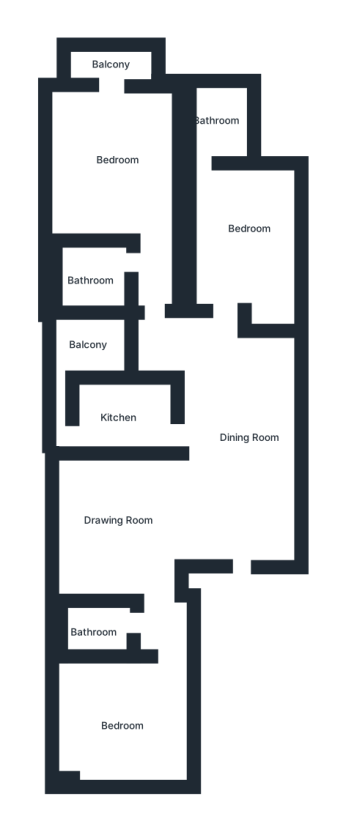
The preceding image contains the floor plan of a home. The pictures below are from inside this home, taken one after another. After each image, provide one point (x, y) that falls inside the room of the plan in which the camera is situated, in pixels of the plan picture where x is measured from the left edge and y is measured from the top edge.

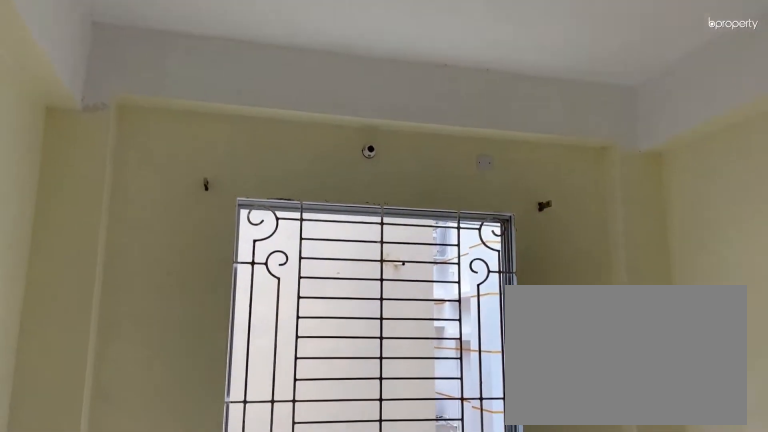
(121, 722)
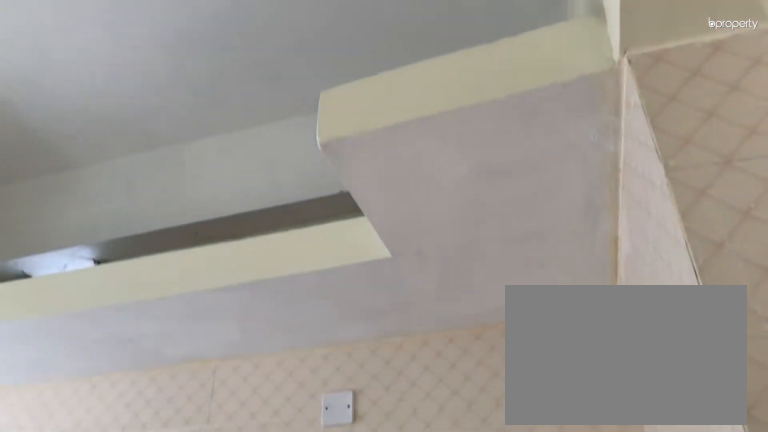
(123, 413)
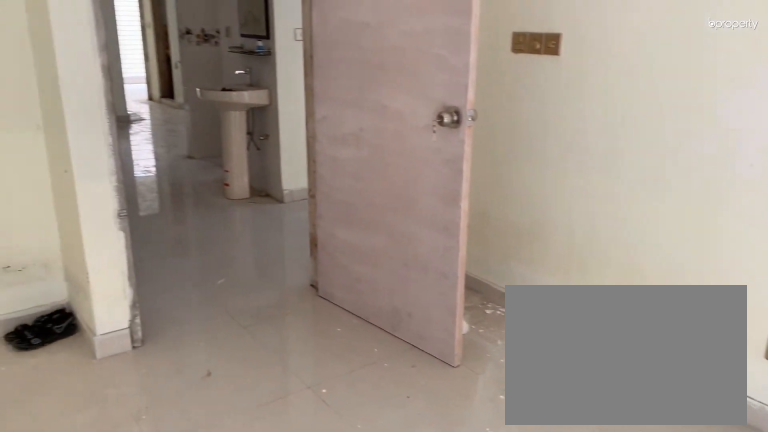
(237, 238)
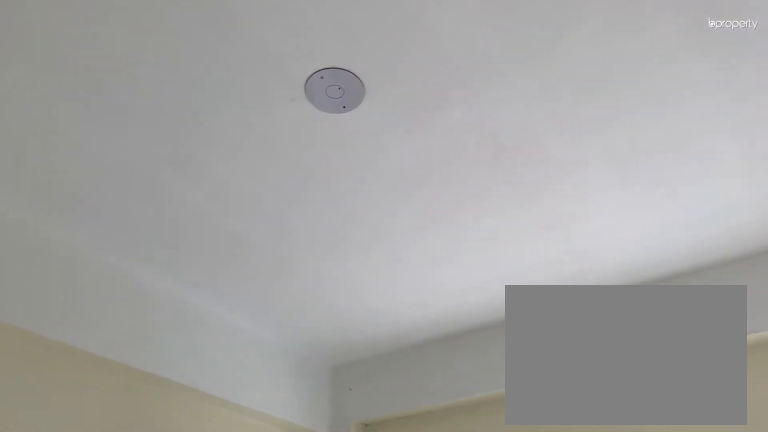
(108, 150)
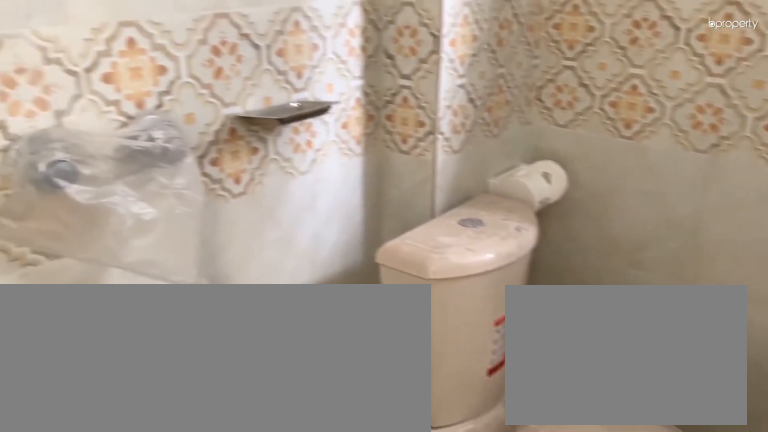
(91, 276)
